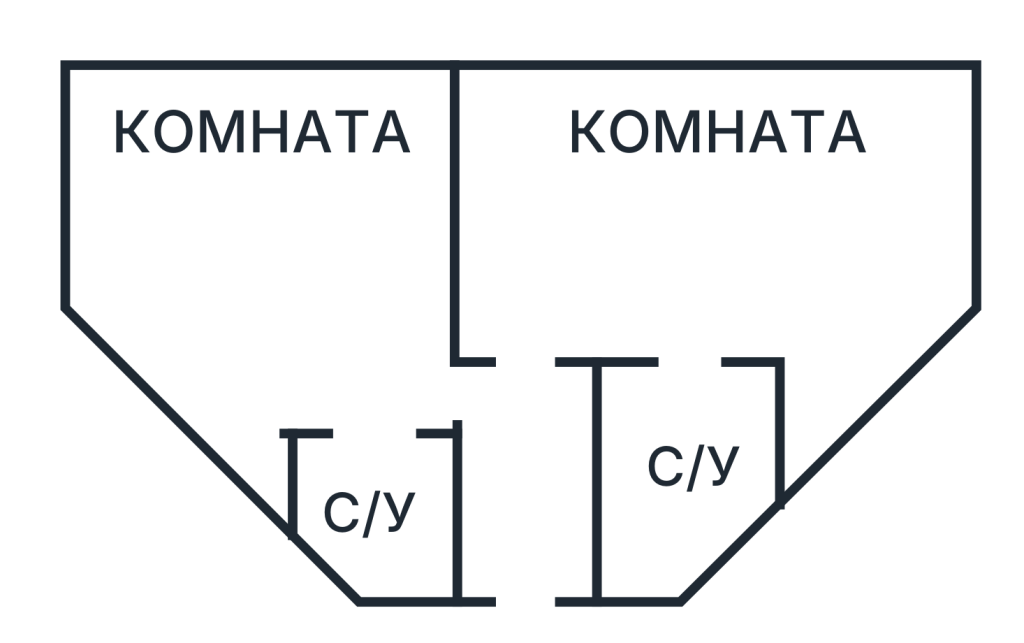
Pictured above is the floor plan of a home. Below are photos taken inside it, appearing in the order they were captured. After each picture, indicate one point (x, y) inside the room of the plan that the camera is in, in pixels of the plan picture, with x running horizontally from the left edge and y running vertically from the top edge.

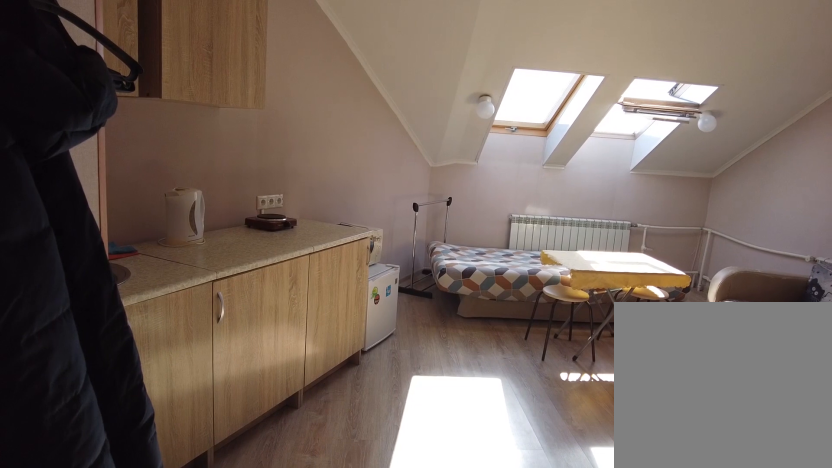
(345, 377)
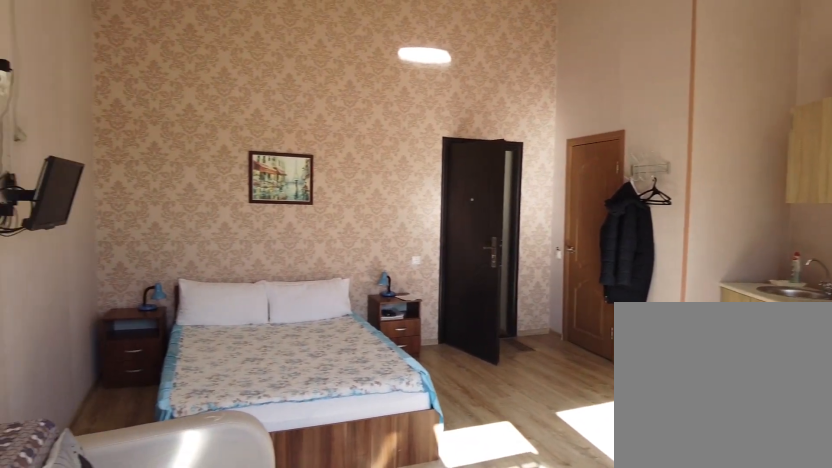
(379, 168)
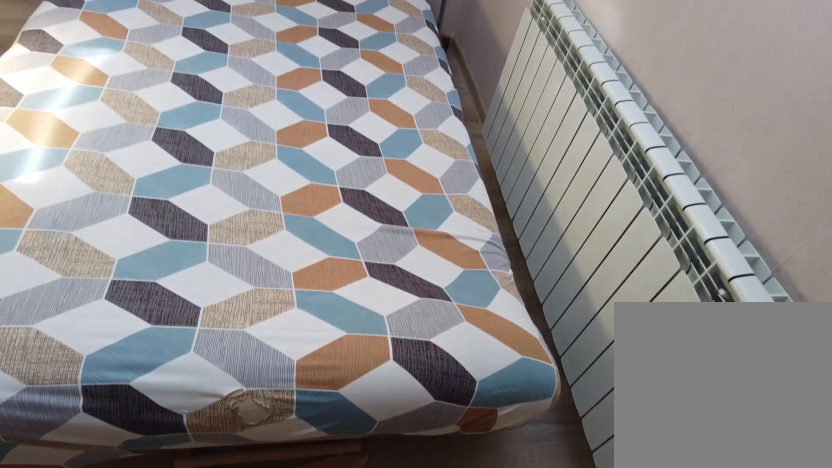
(379, 168)
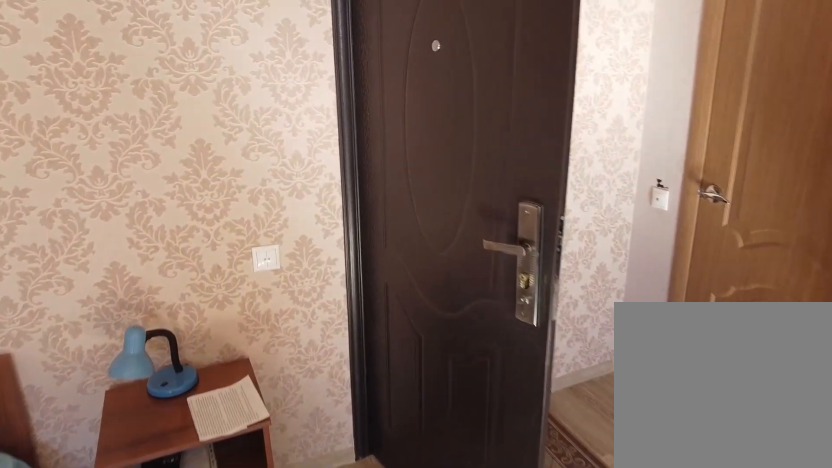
(405, 312)
